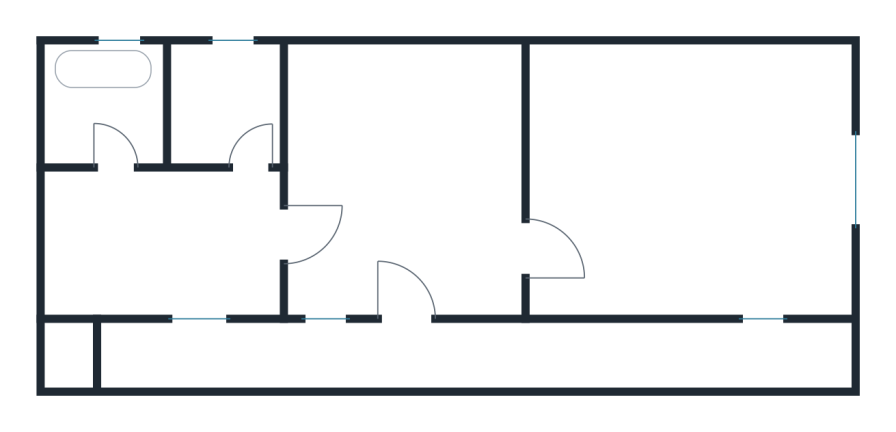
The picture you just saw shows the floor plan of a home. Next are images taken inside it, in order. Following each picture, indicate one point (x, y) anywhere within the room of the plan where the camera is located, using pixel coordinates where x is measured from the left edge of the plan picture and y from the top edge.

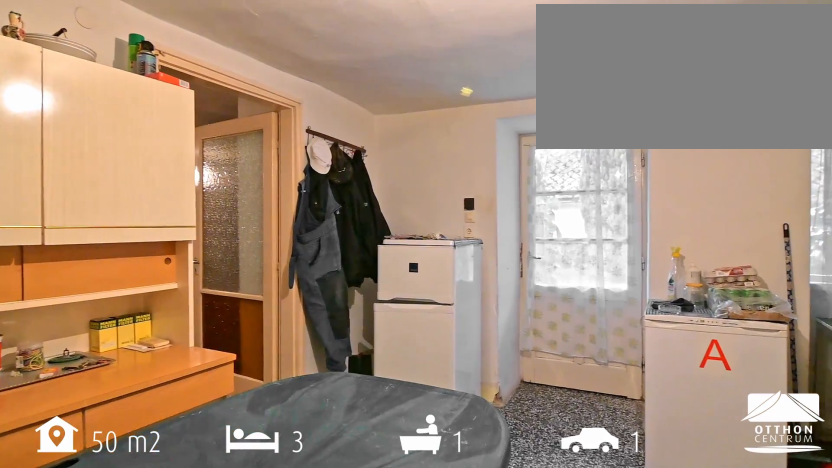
(404, 174)
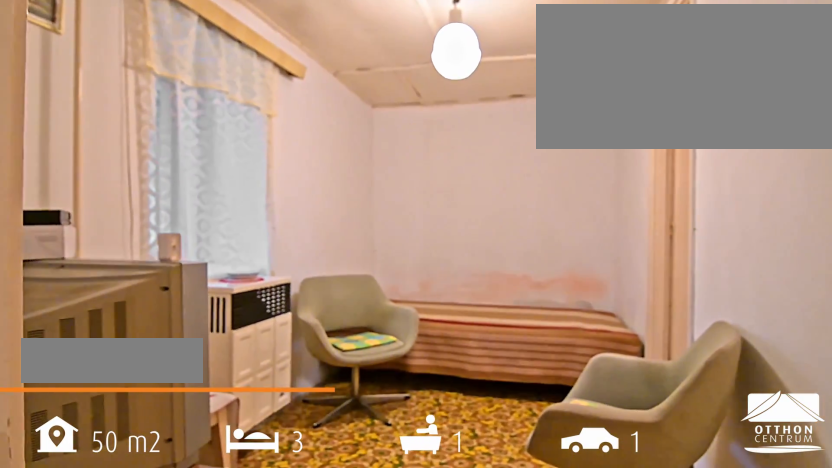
(145, 244)
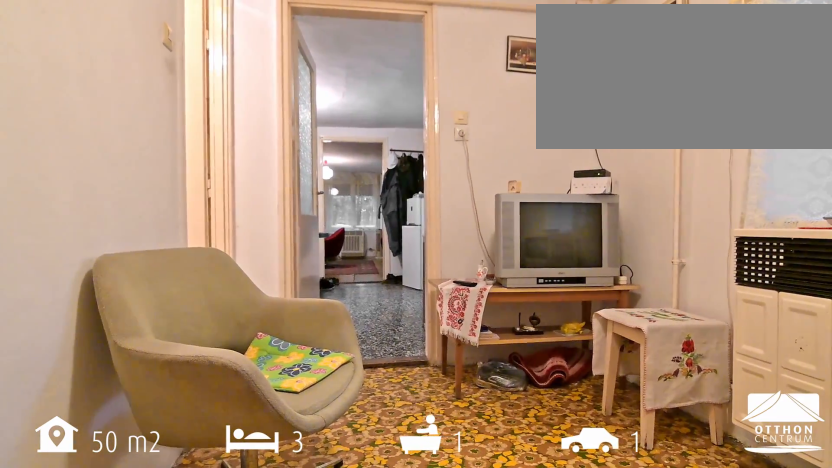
(145, 244)
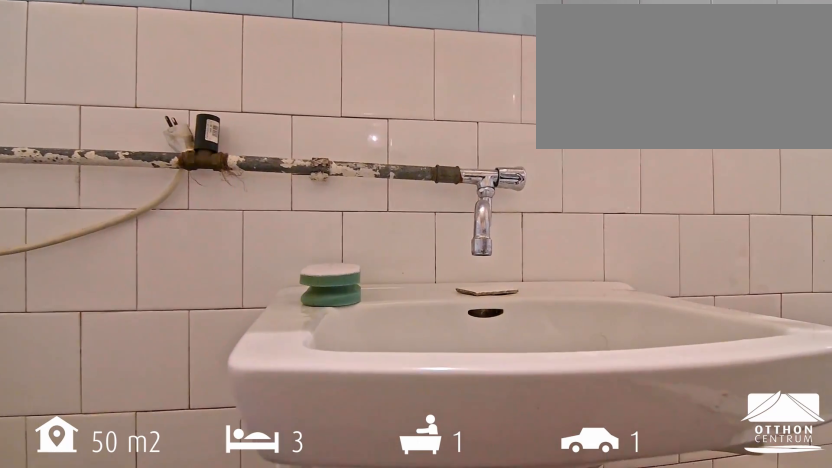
(109, 113)
